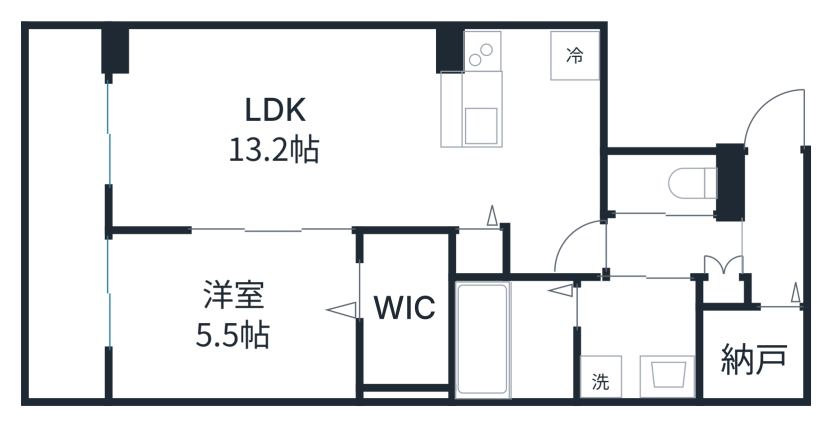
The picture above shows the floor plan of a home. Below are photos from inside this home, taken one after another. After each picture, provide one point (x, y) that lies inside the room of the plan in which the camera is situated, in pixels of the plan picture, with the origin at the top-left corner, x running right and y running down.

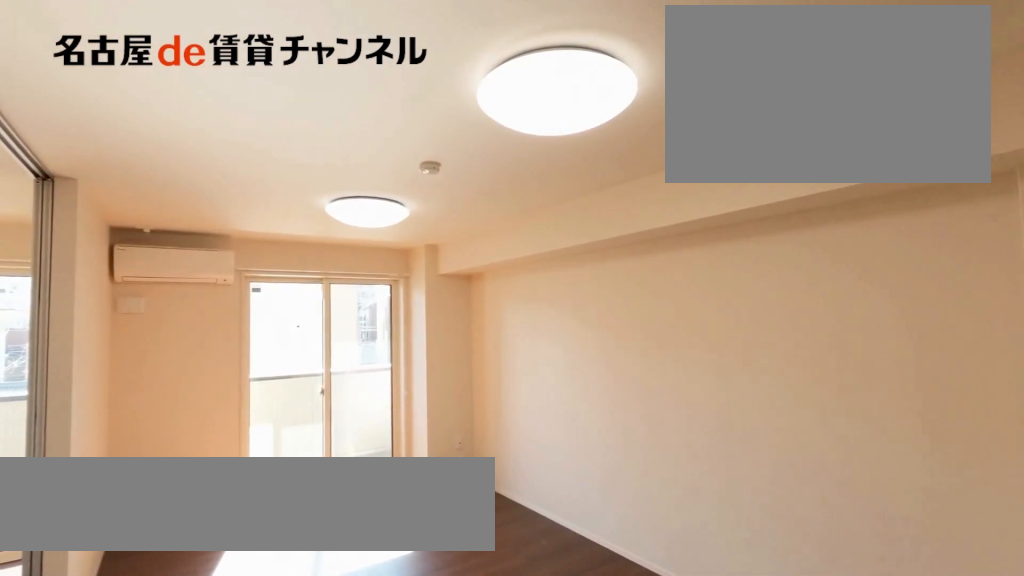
(321, 137)
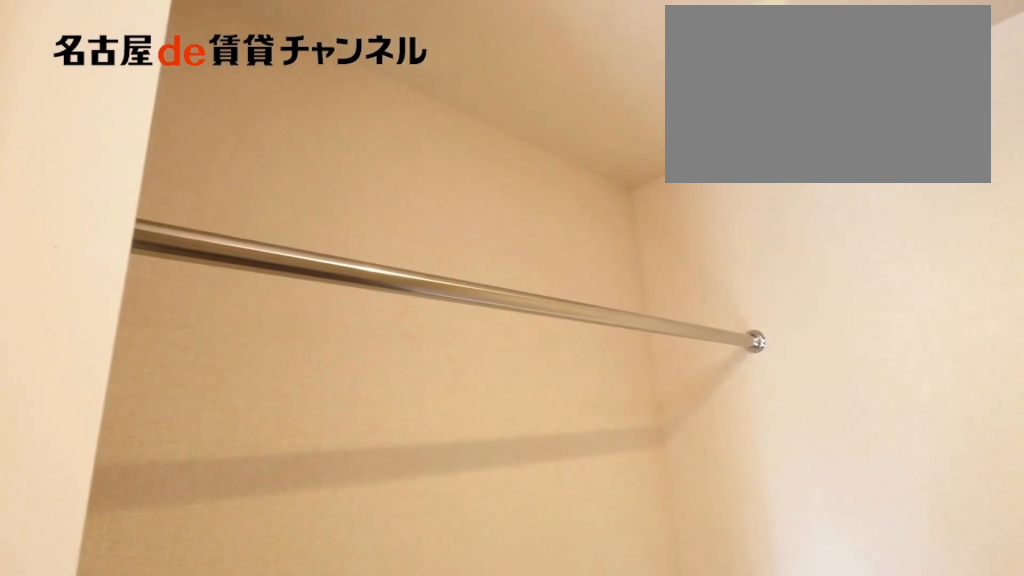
(401, 312)
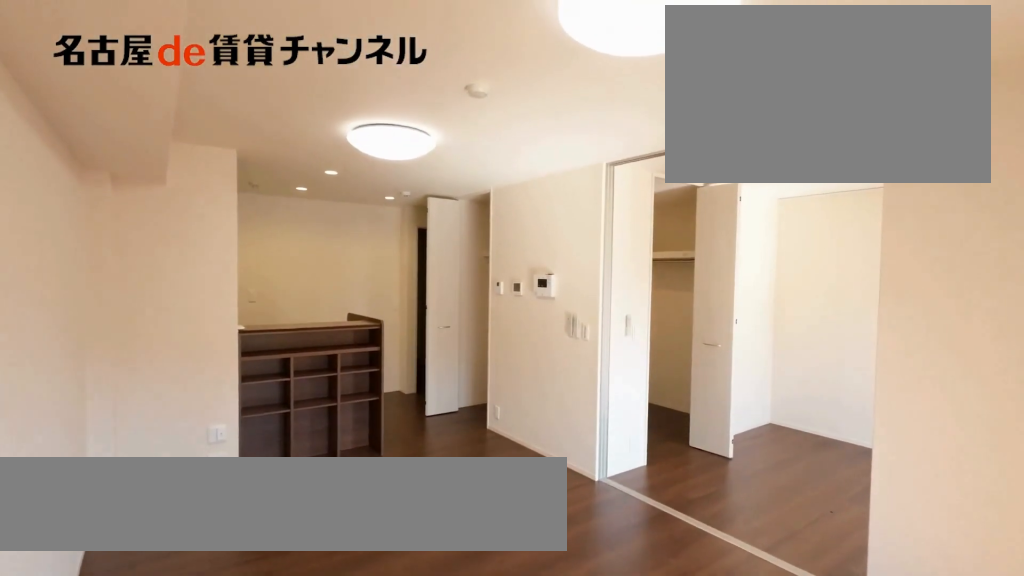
(315, 138)
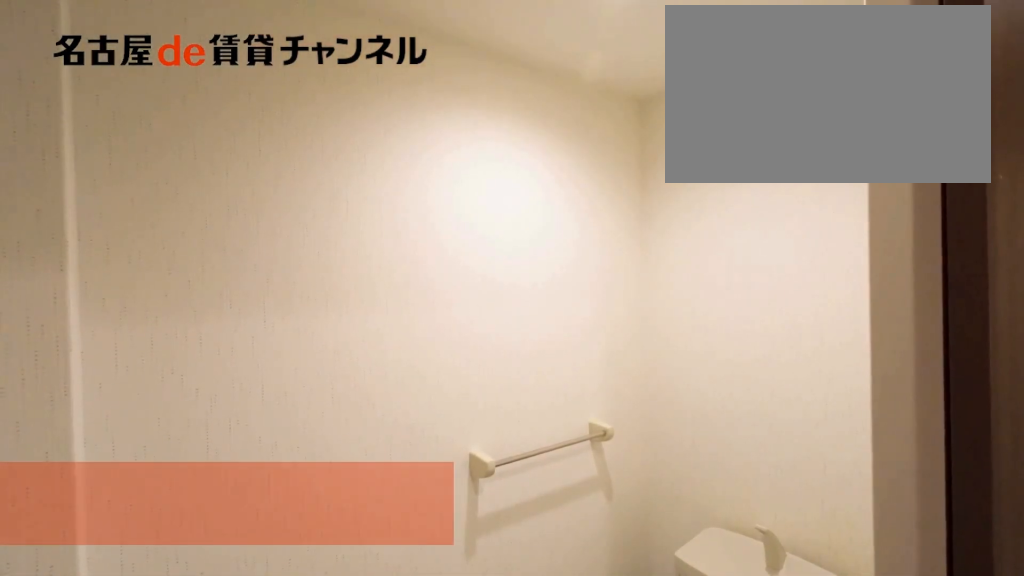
(669, 183)
